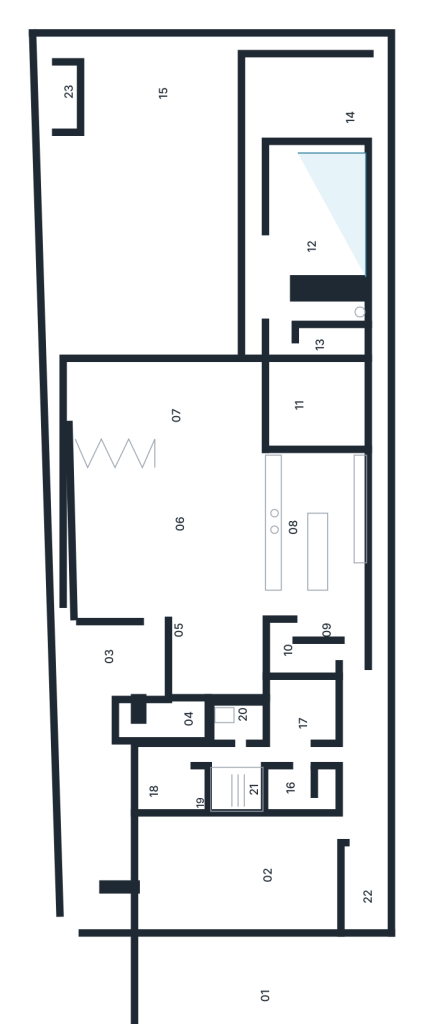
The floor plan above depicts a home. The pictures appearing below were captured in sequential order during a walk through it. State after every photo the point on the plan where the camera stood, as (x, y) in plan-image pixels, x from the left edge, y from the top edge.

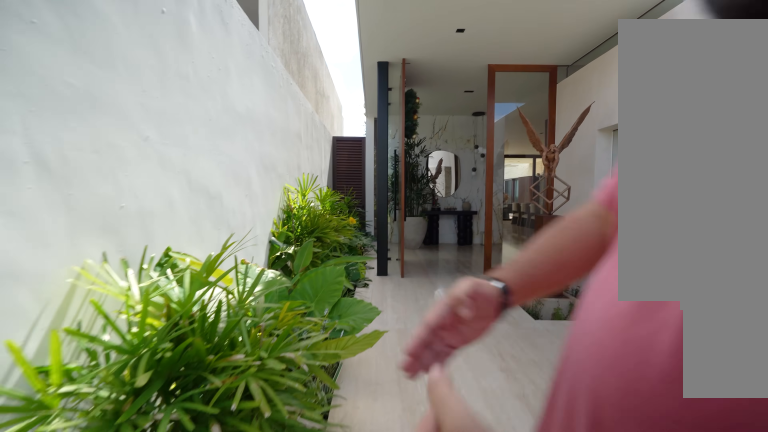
(103, 765)
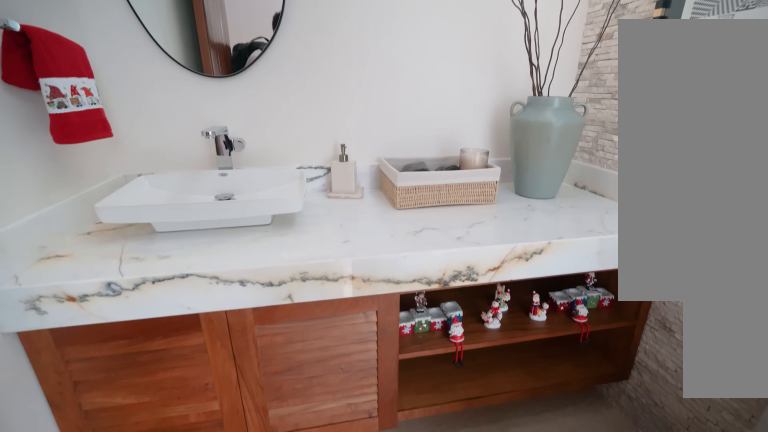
(156, 710)
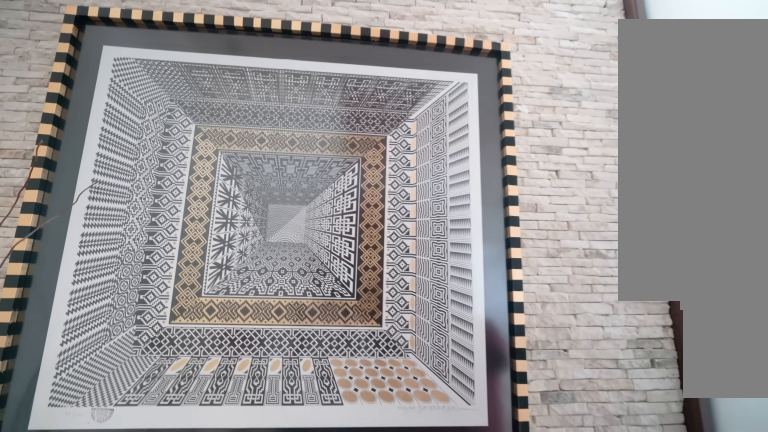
(159, 713)
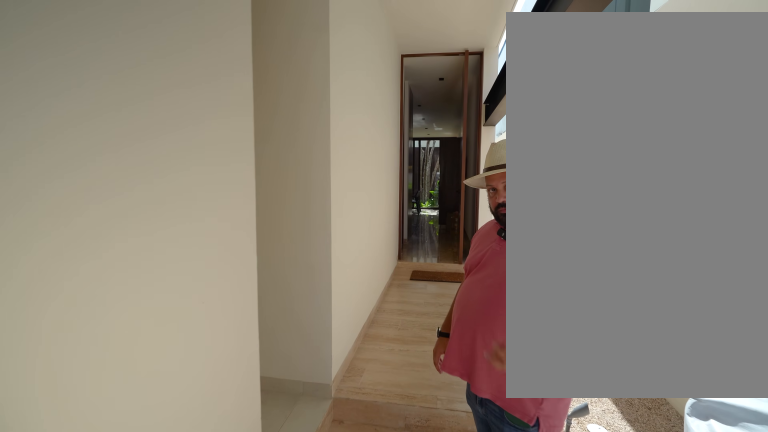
(376, 800)
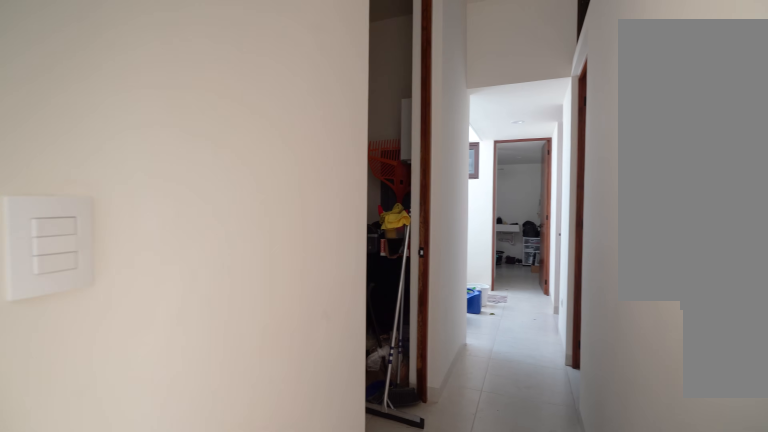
(345, 754)
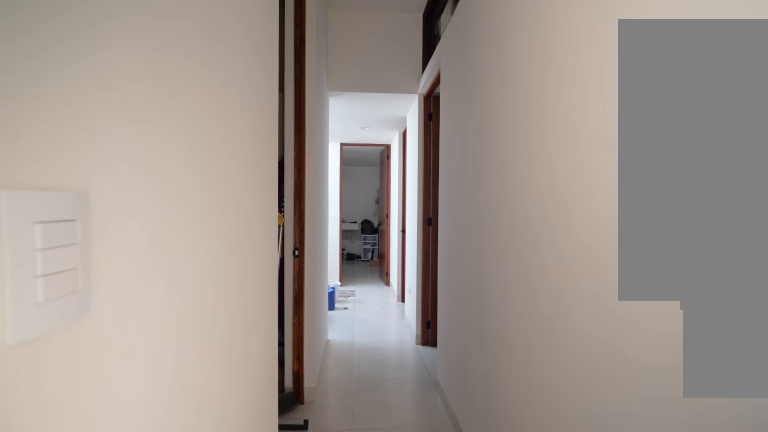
(345, 754)
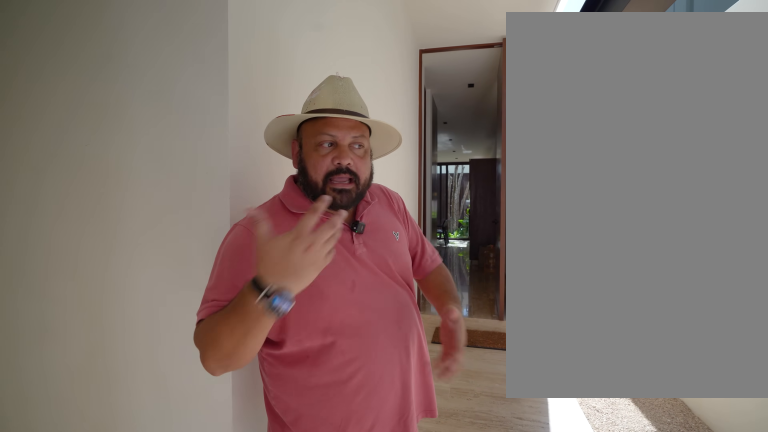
(352, 751)
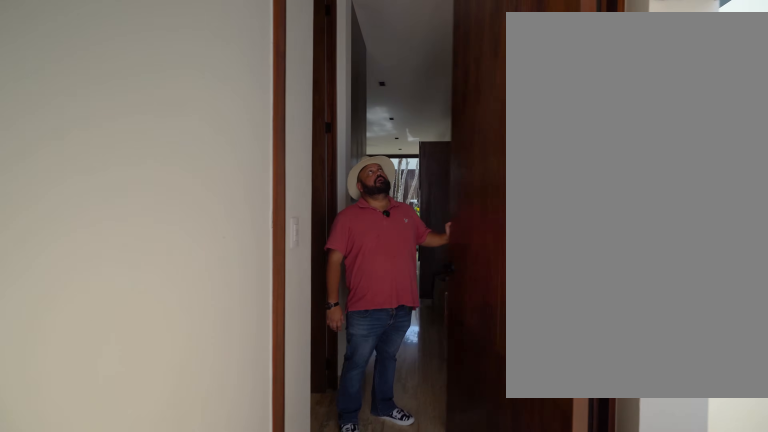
(355, 730)
